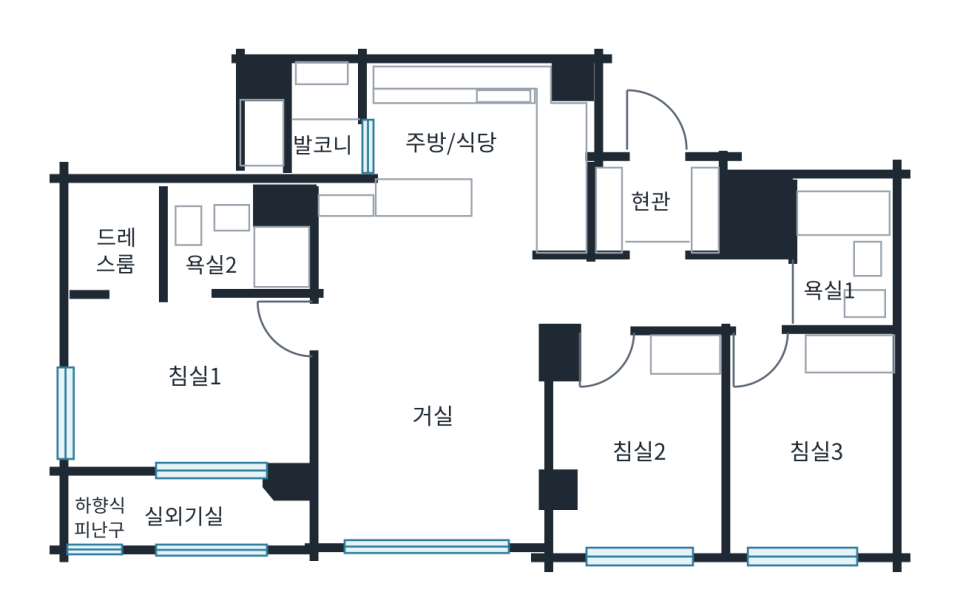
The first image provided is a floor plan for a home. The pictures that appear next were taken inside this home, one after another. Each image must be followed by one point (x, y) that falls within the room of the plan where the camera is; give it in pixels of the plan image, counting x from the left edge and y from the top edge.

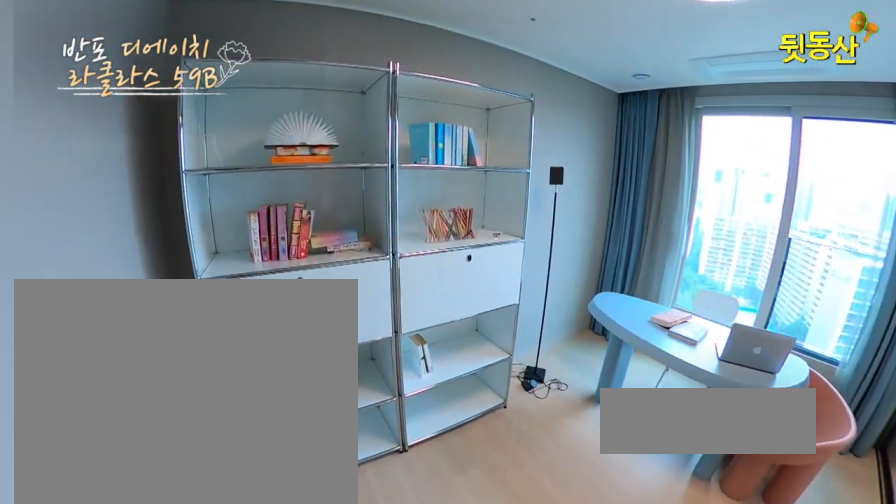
(825, 457)
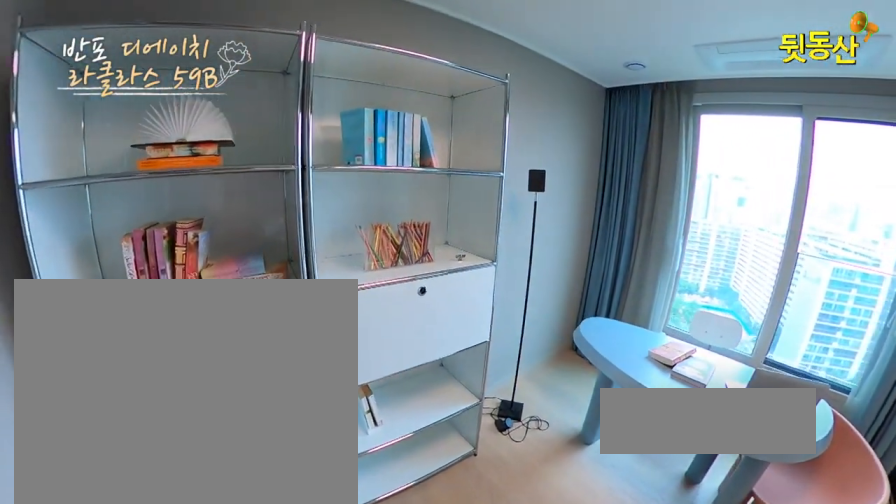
(827, 457)
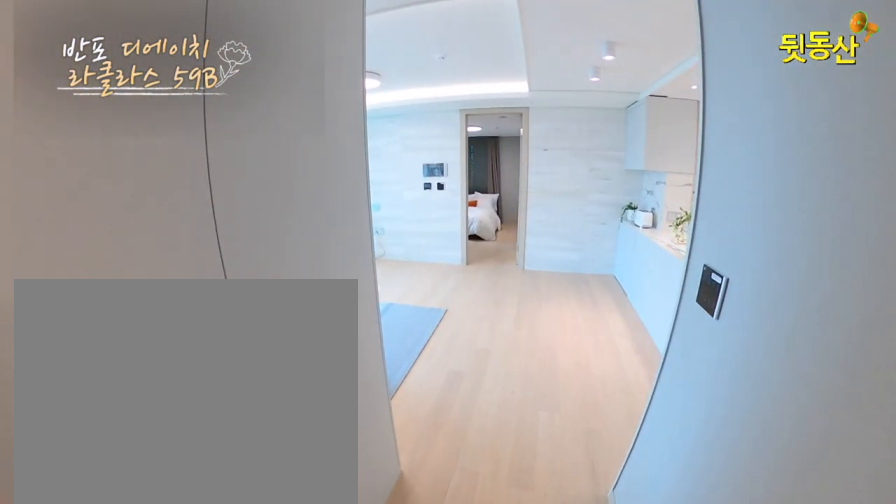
(666, 449)
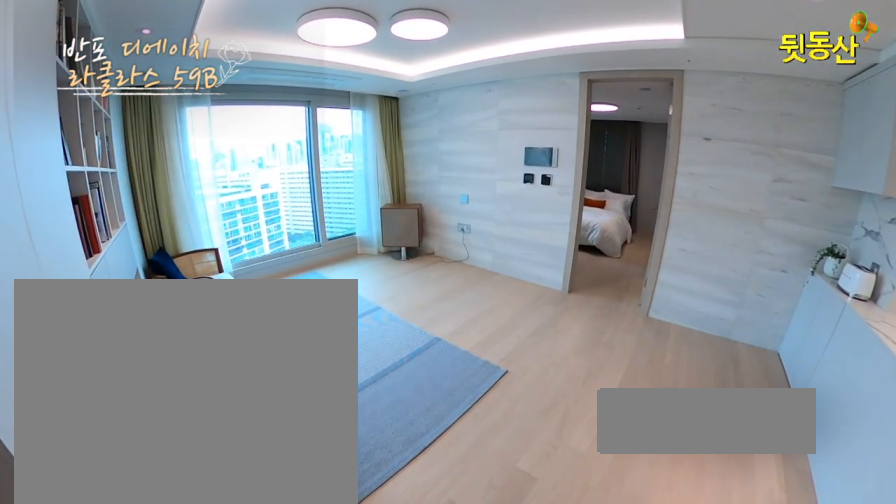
(431, 415)
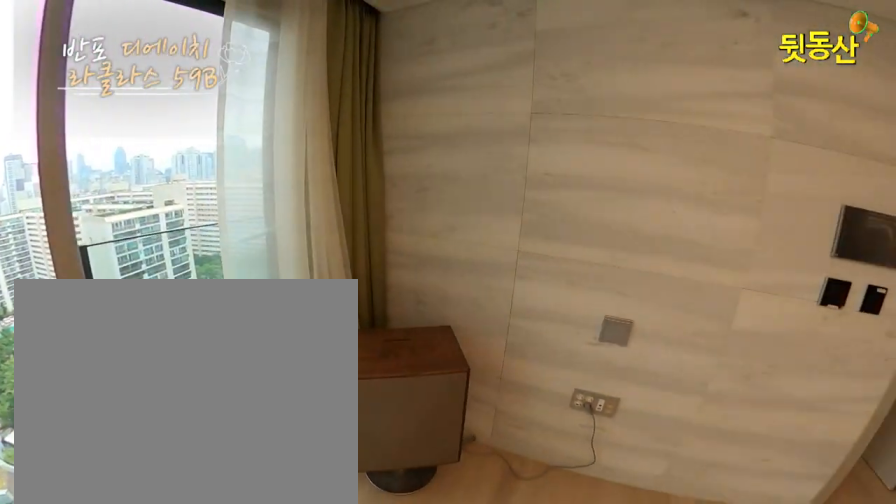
(432, 420)
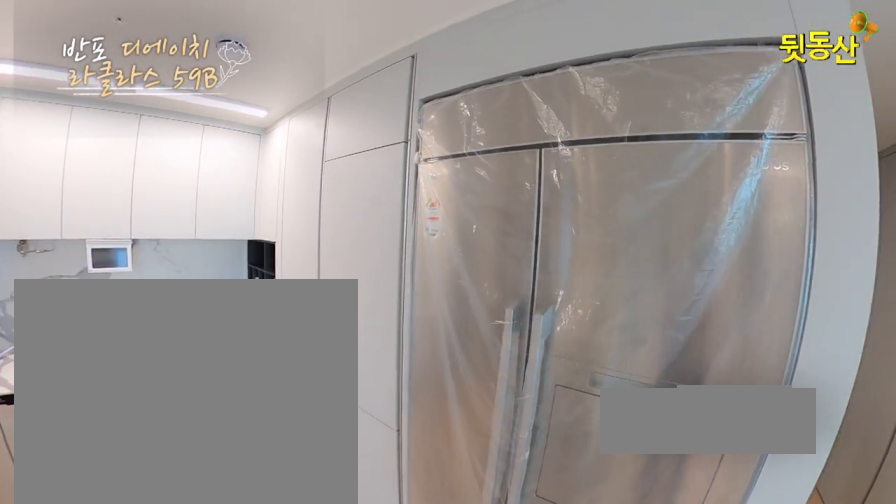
(484, 174)
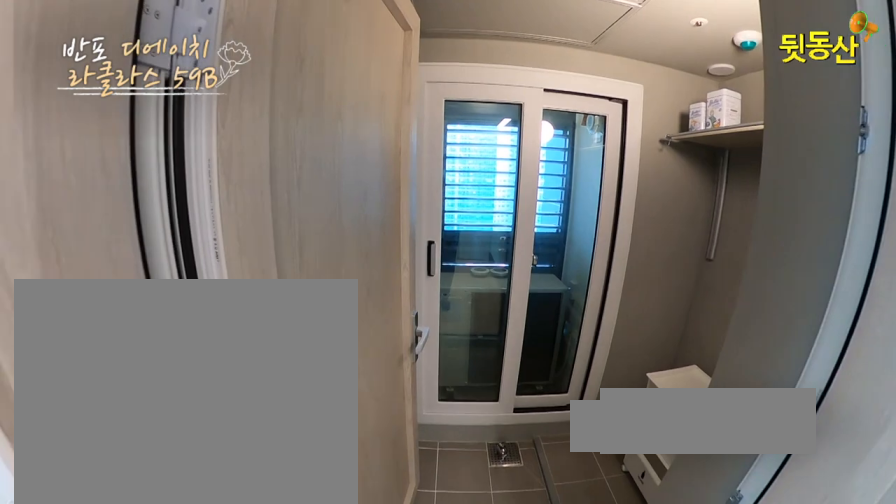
(317, 125)
